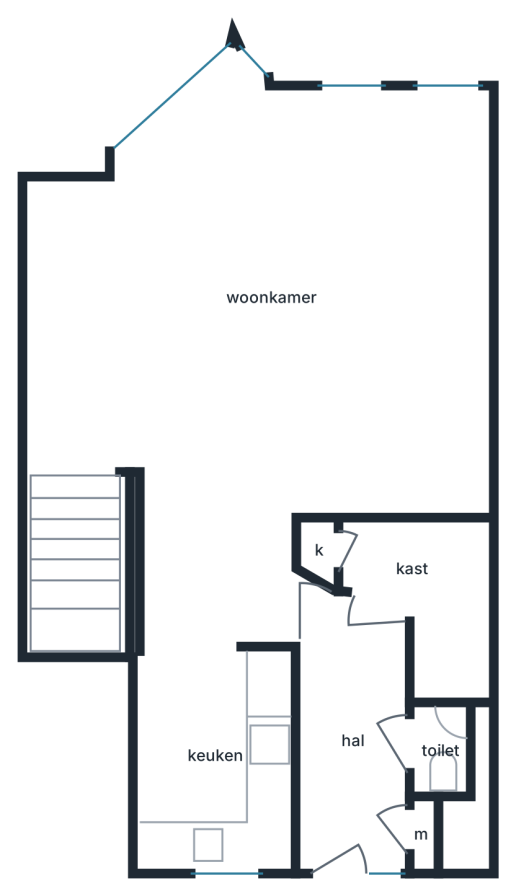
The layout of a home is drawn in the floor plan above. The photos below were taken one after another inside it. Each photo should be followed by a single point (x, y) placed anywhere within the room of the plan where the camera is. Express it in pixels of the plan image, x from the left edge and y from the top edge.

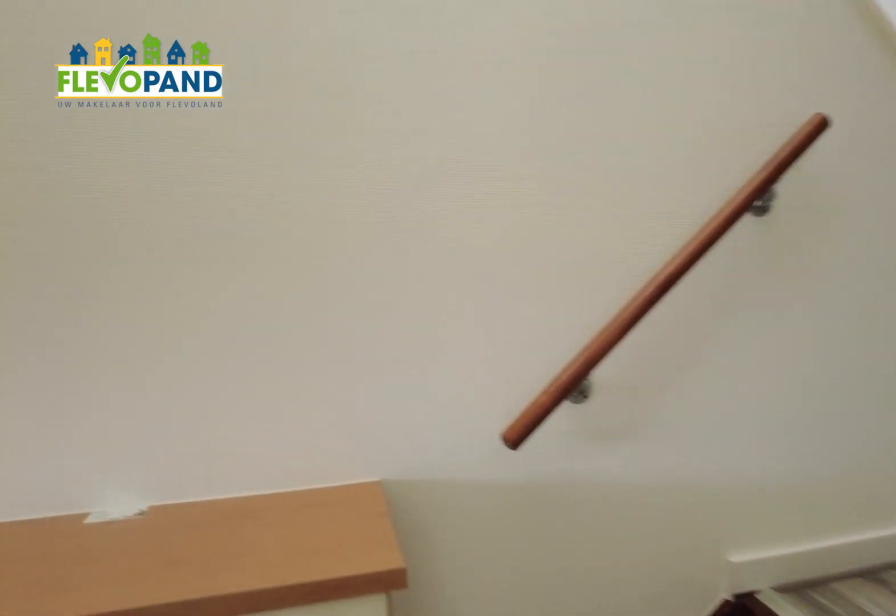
(270, 433)
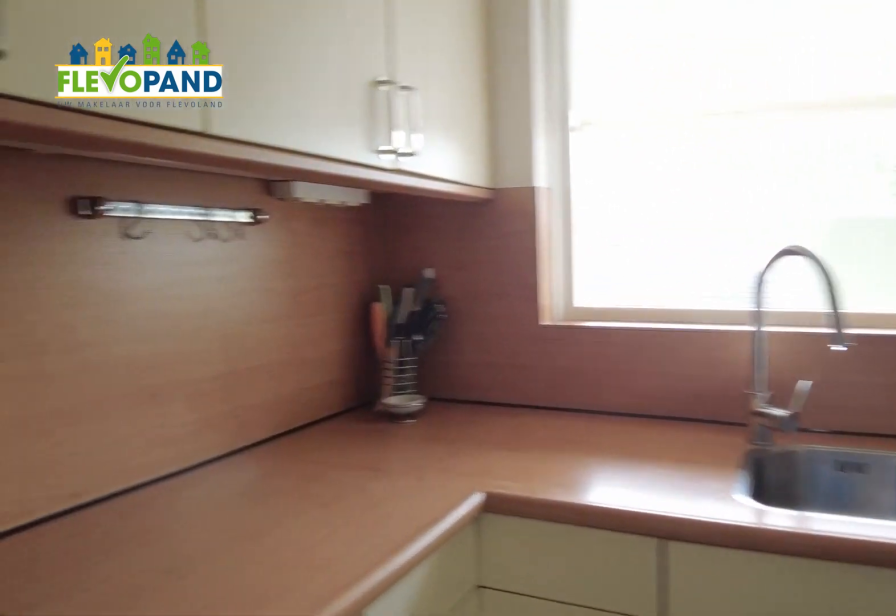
(216, 757)
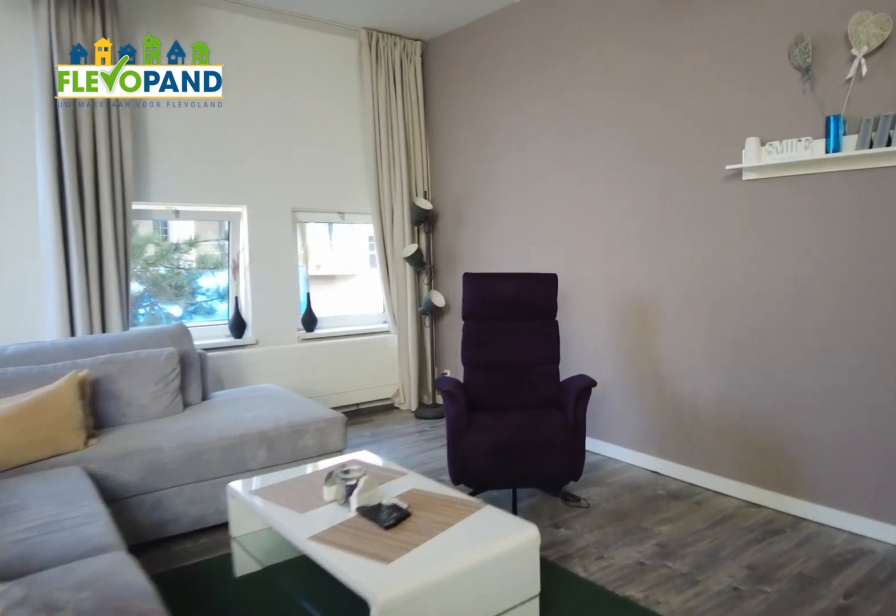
(270, 431)
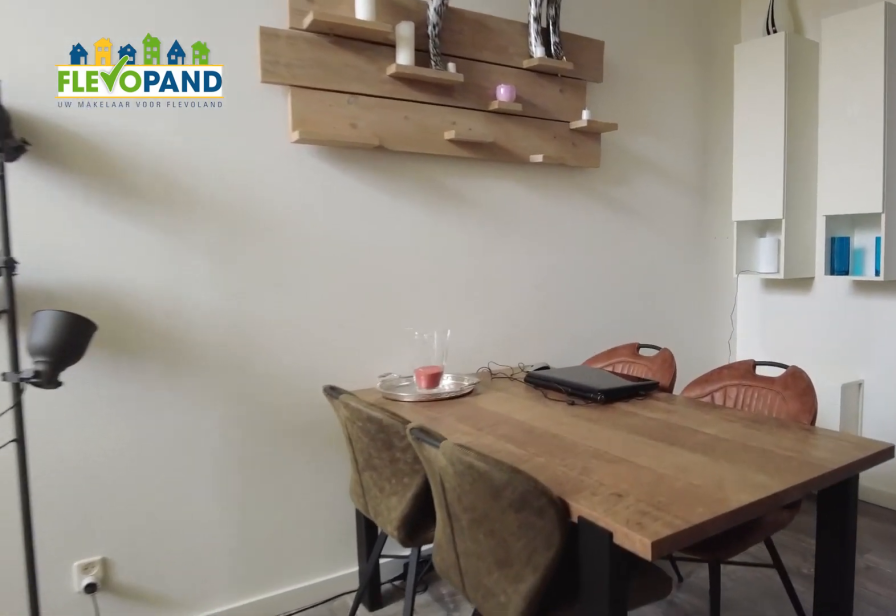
(270, 431)
